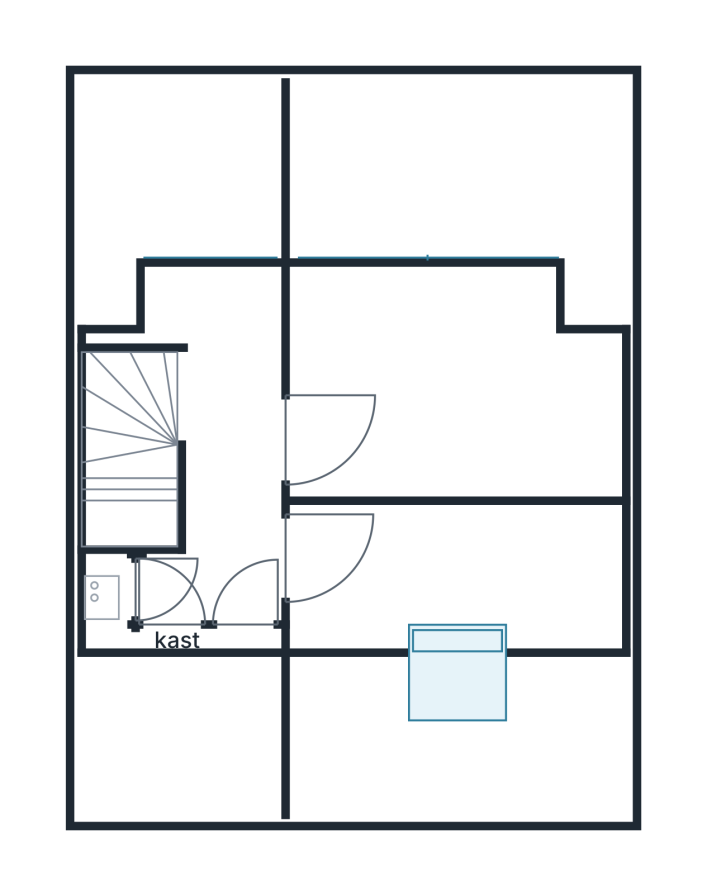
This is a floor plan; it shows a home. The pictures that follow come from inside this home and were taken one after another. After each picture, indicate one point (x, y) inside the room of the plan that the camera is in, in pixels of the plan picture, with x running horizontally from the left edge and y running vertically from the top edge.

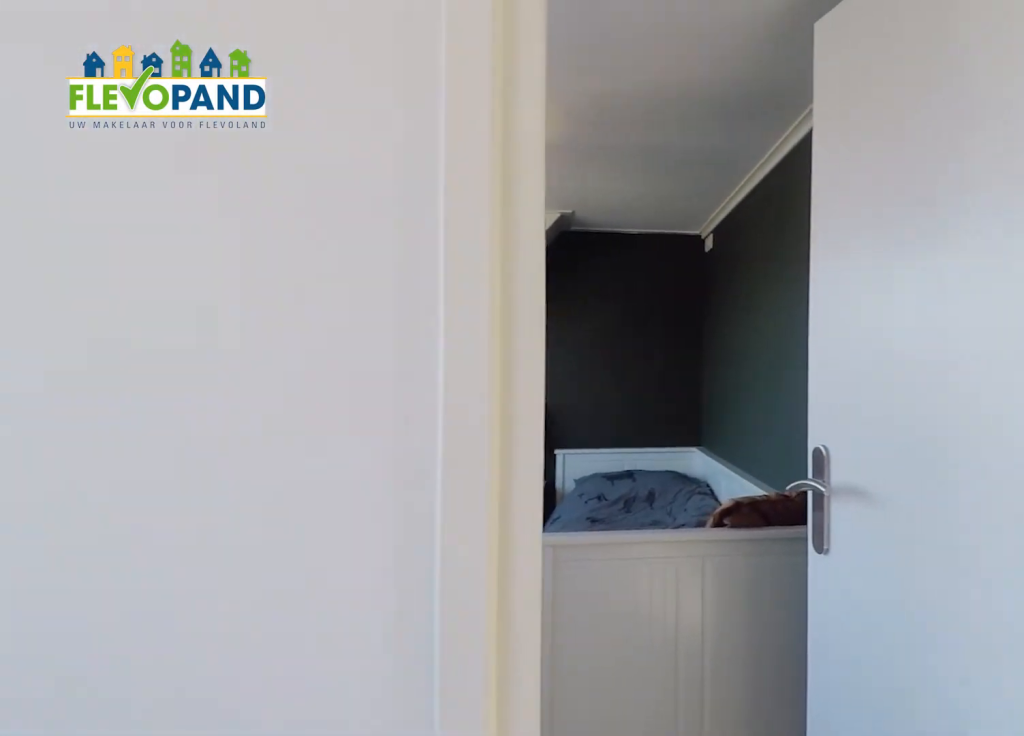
(216, 303)
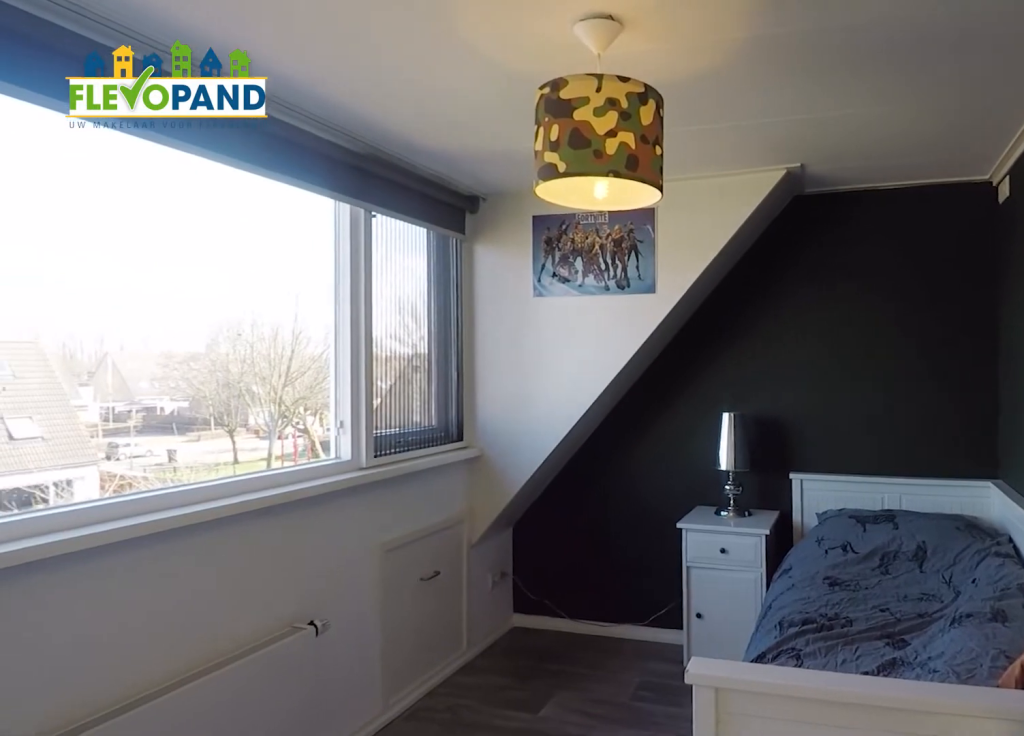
(354, 329)
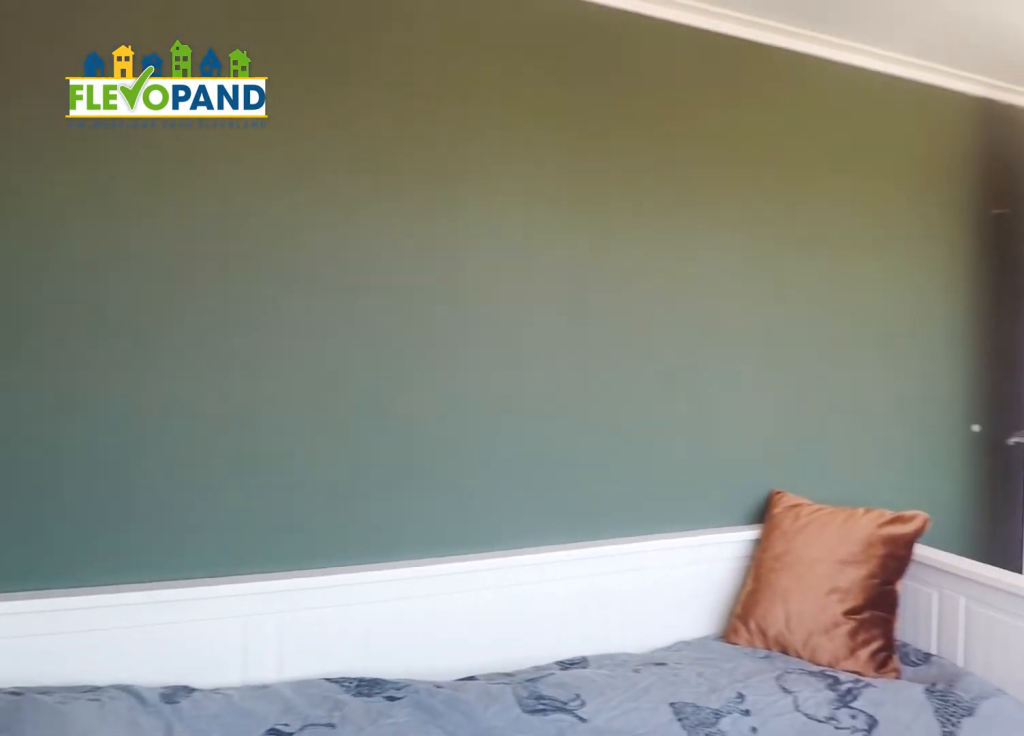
(354, 329)
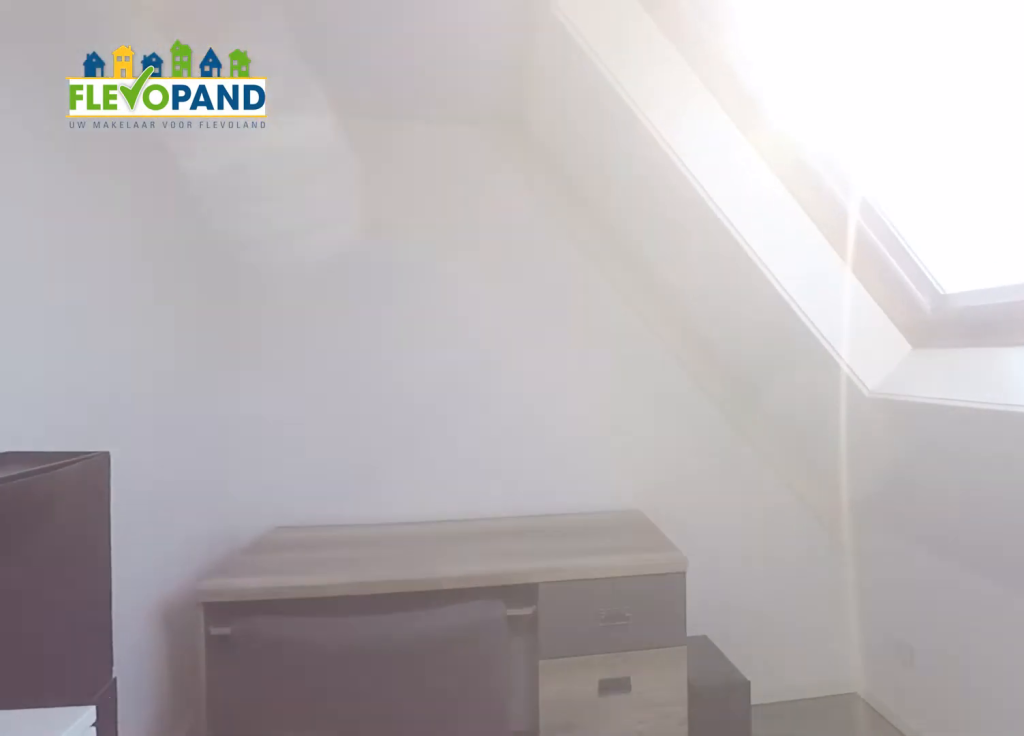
(458, 591)
